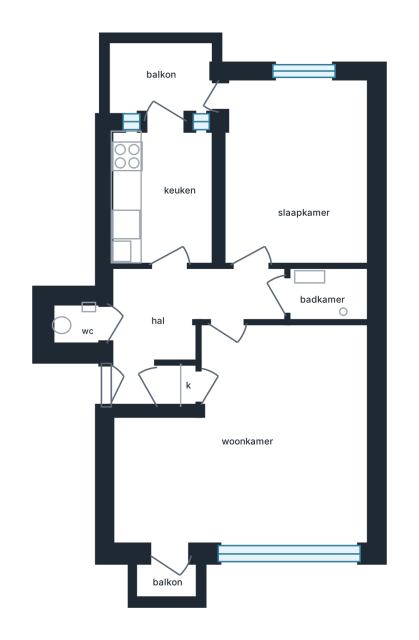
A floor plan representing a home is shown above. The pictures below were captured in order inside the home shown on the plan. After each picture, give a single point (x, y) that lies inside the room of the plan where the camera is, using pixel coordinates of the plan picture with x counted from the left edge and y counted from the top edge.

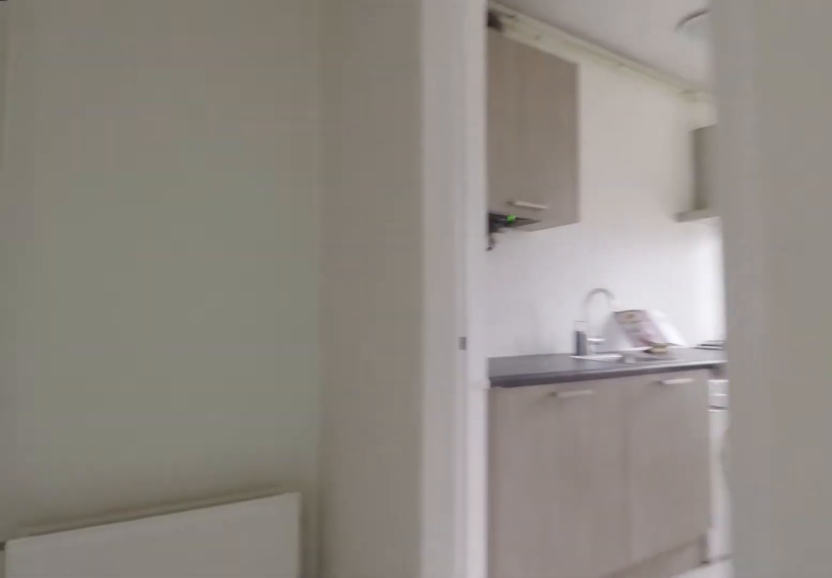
(176, 320)
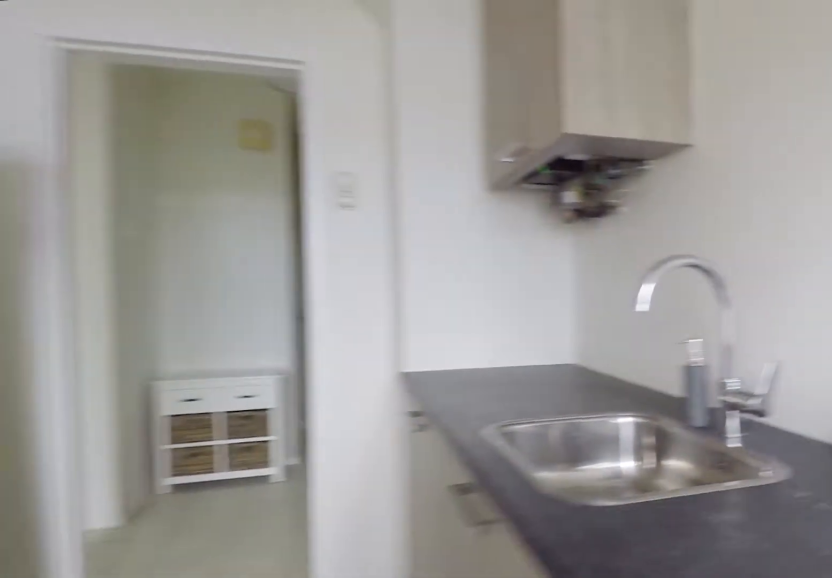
(163, 196)
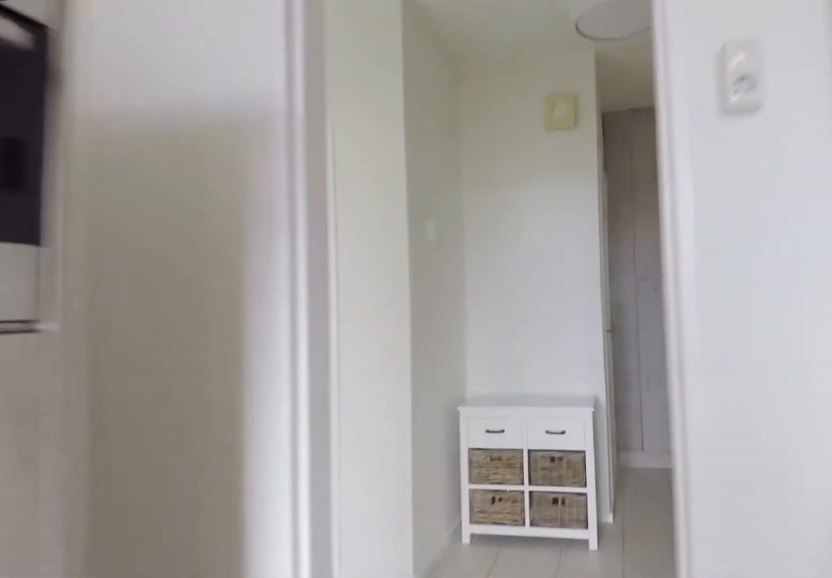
(163, 196)
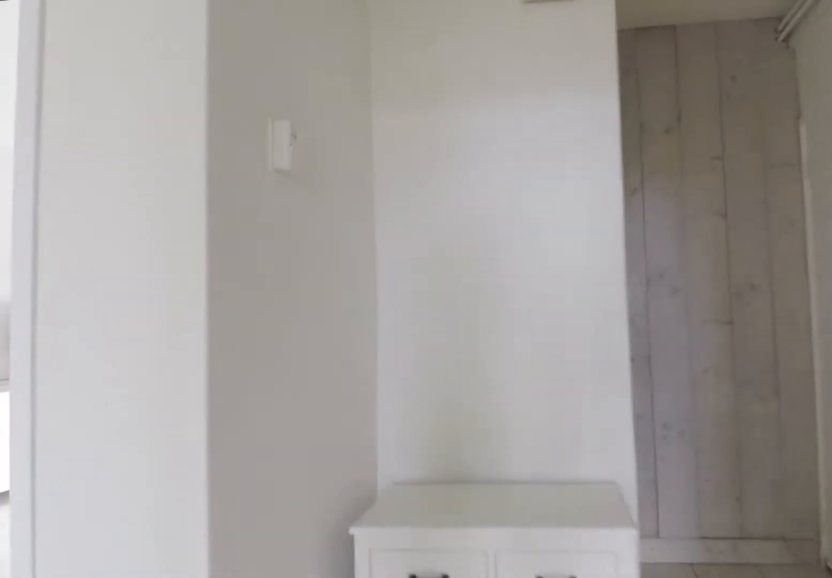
(176, 319)
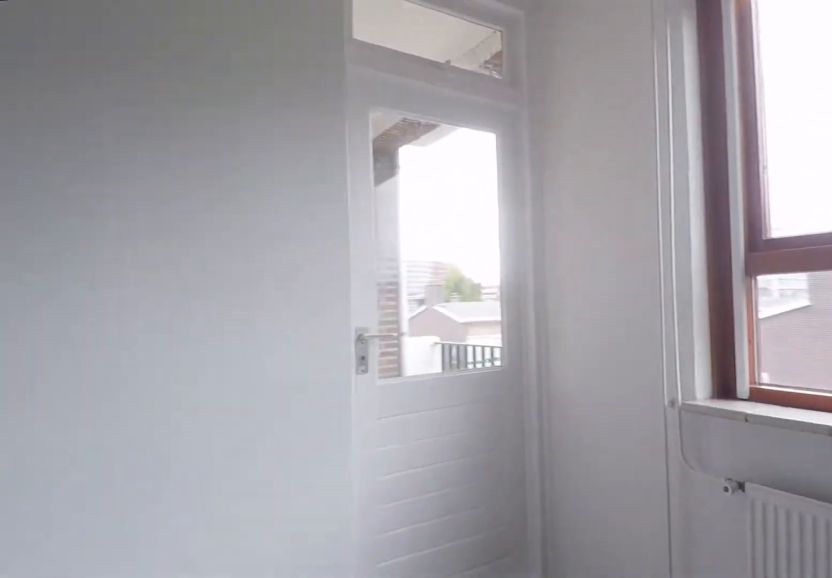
(288, 164)
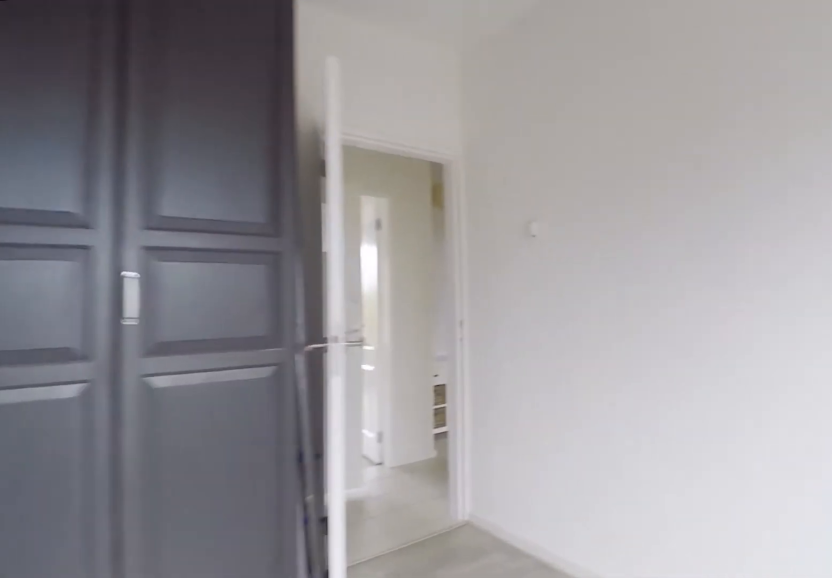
(288, 164)
